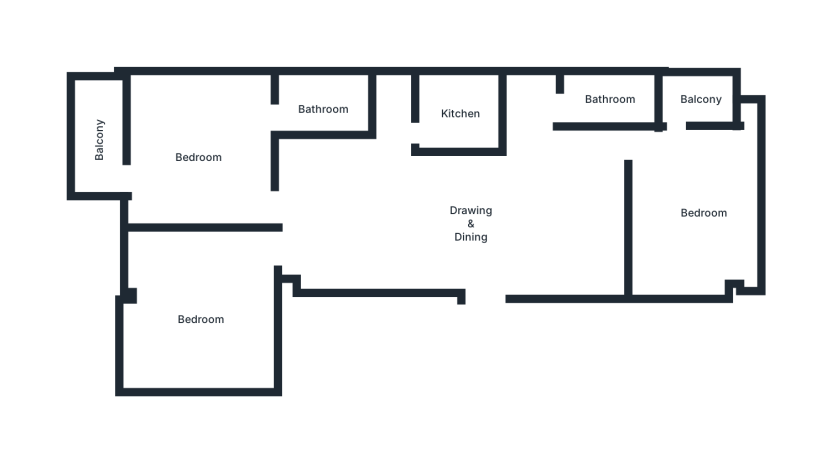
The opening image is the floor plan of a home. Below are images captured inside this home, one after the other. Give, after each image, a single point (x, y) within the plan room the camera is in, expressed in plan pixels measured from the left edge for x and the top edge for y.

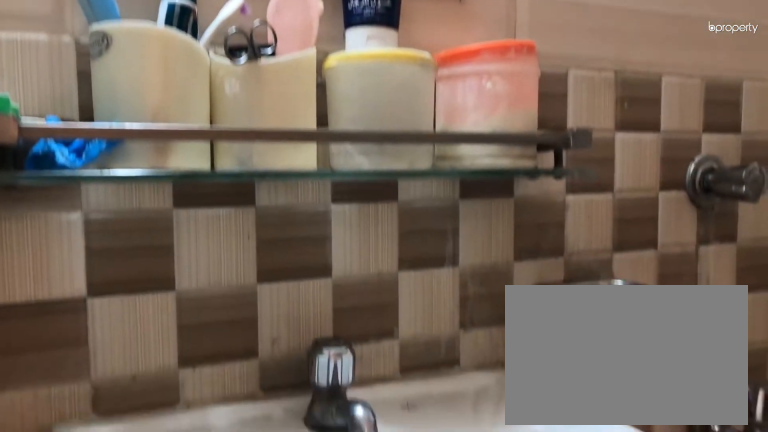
(607, 98)
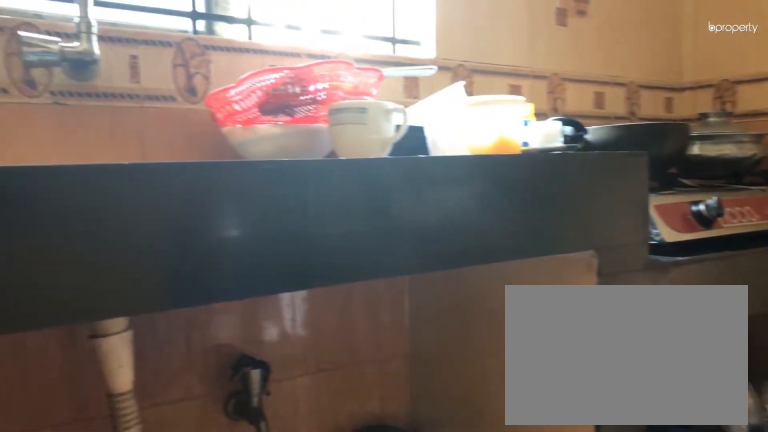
(456, 114)
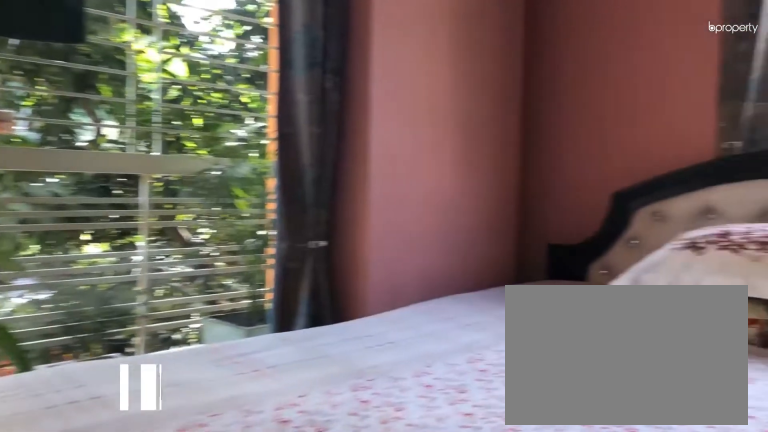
(197, 156)
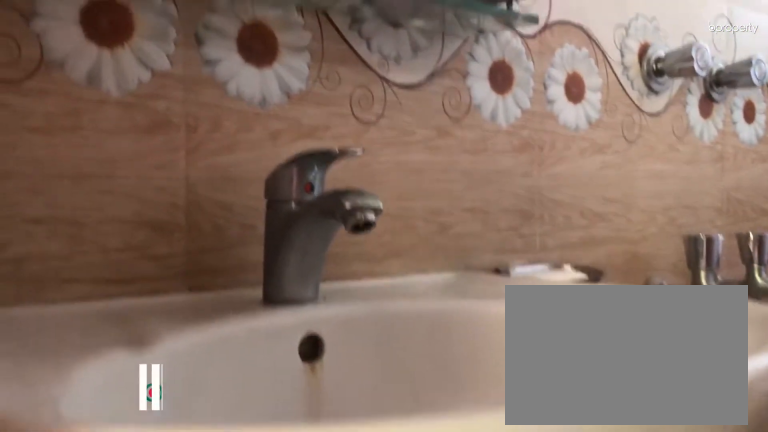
(333, 106)
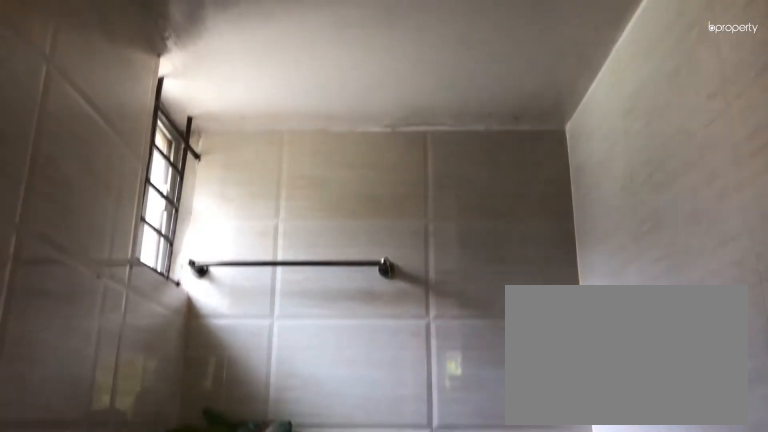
(333, 106)
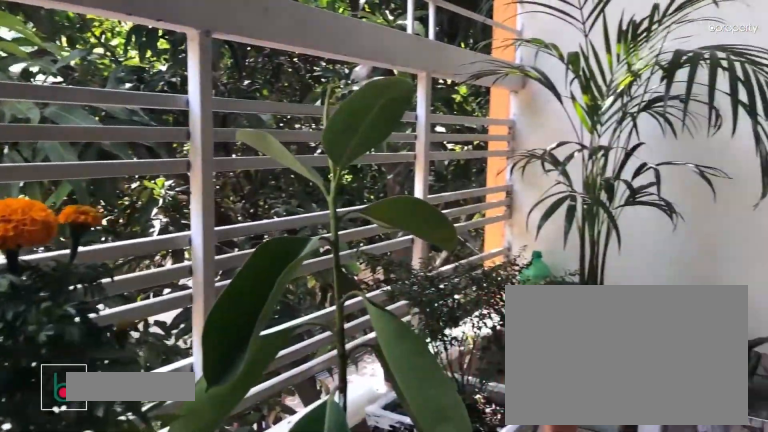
(104, 138)
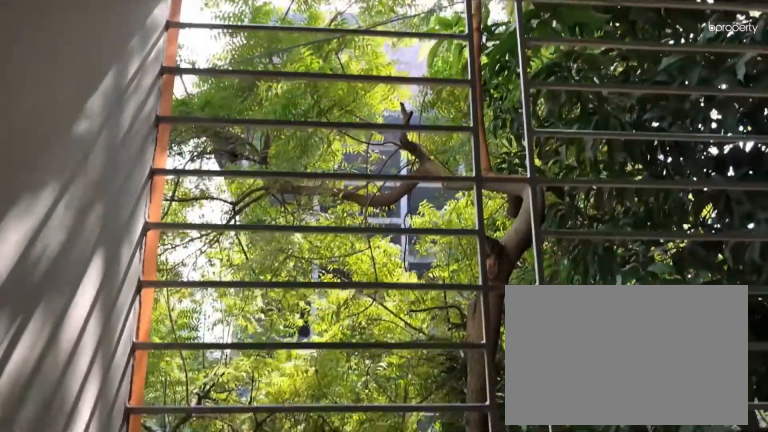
(104, 139)
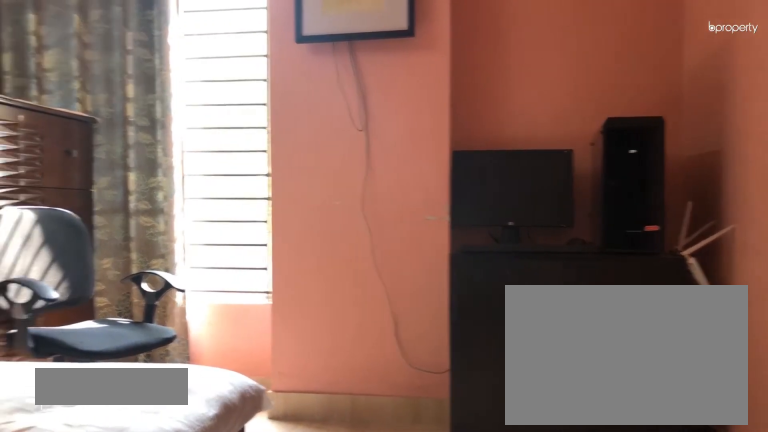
(197, 318)
